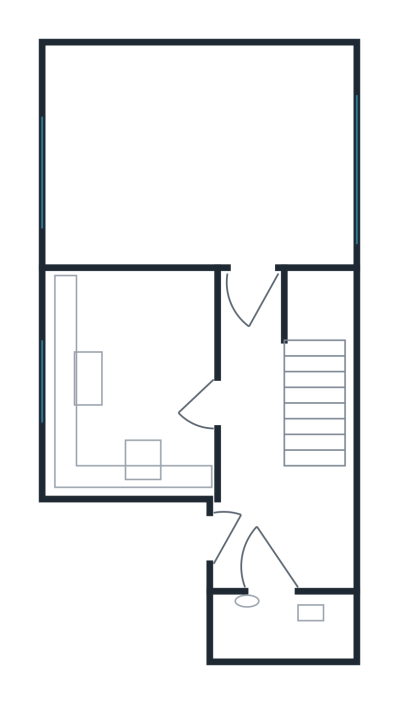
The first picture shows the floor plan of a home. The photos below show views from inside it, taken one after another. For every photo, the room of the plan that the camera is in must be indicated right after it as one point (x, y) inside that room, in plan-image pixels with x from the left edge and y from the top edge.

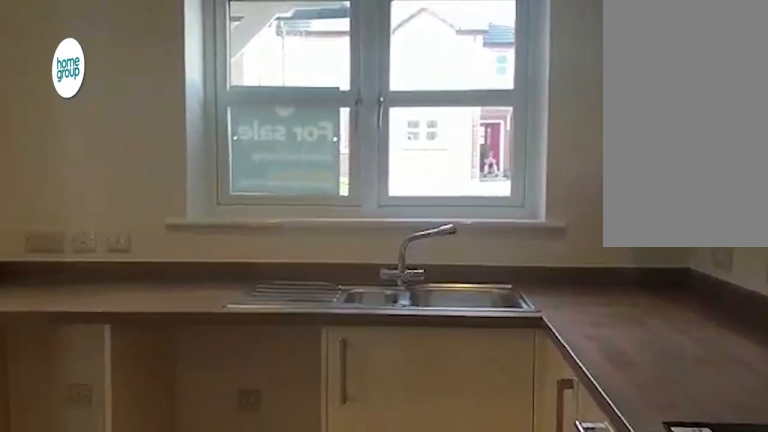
(179, 327)
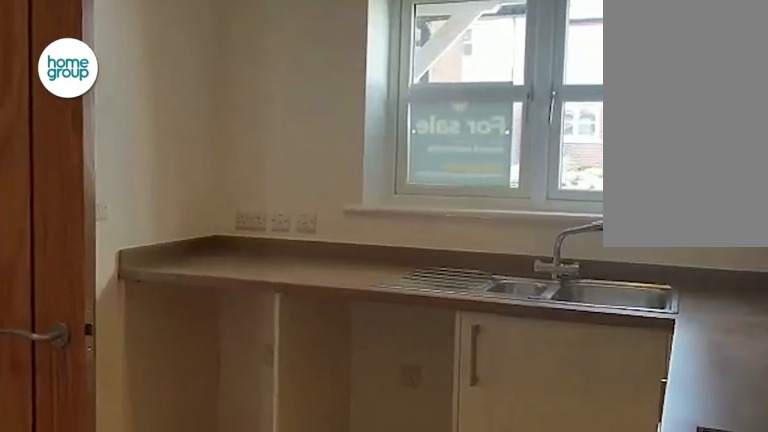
(179, 327)
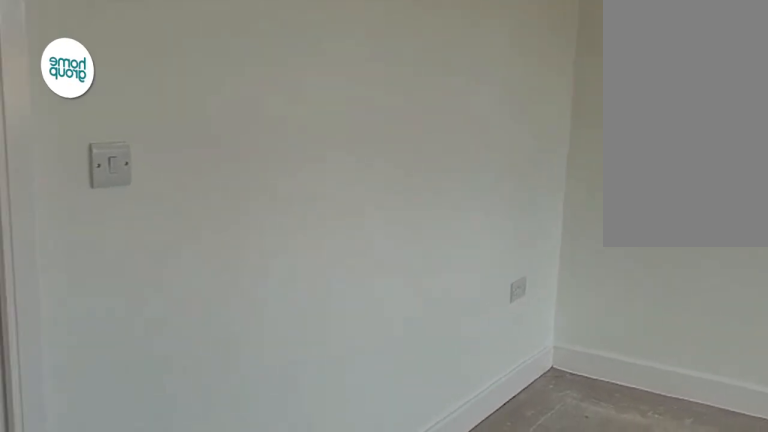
(200, 185)
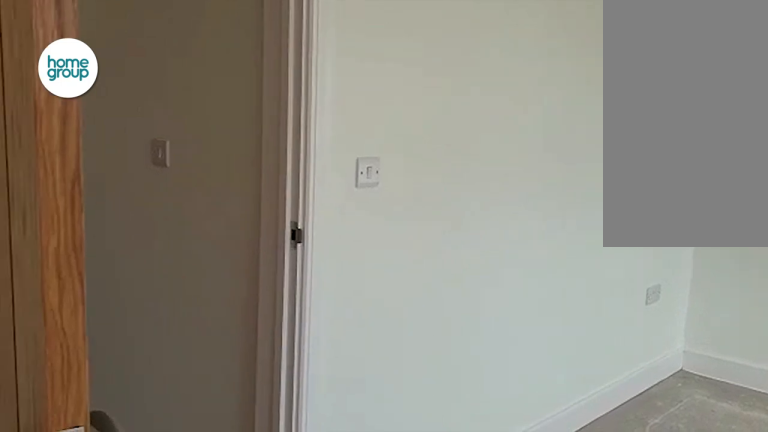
(200, 185)
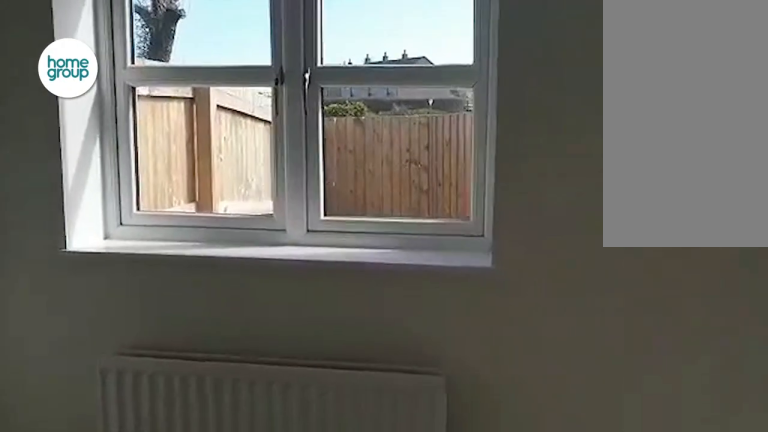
(137, 241)
